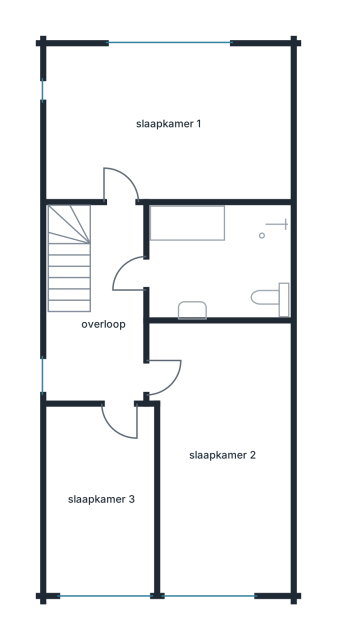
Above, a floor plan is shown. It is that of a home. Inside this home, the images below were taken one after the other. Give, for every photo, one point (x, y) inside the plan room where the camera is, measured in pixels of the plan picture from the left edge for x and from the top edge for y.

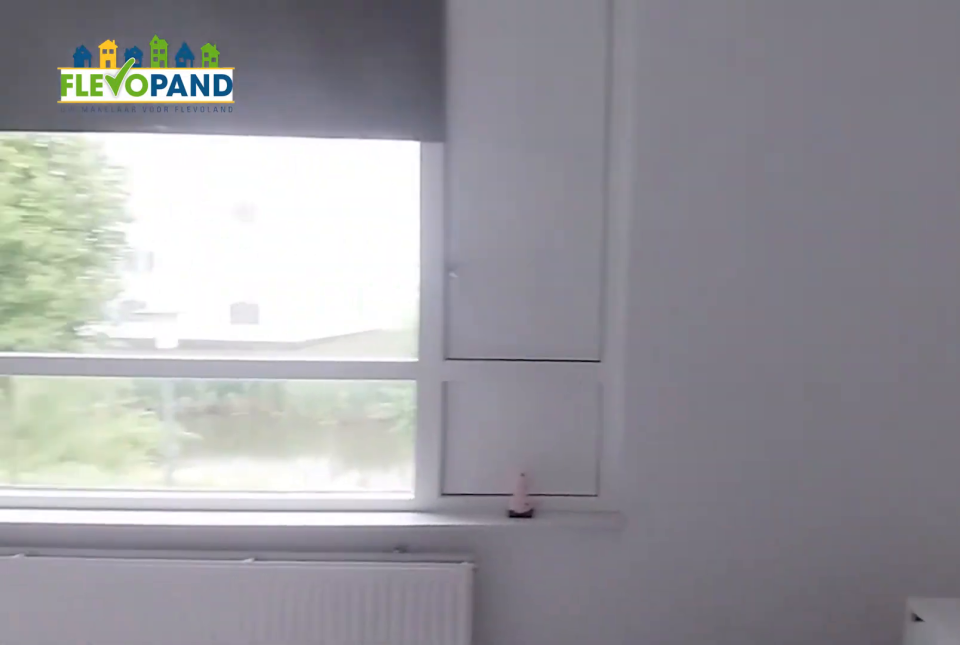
(169, 124)
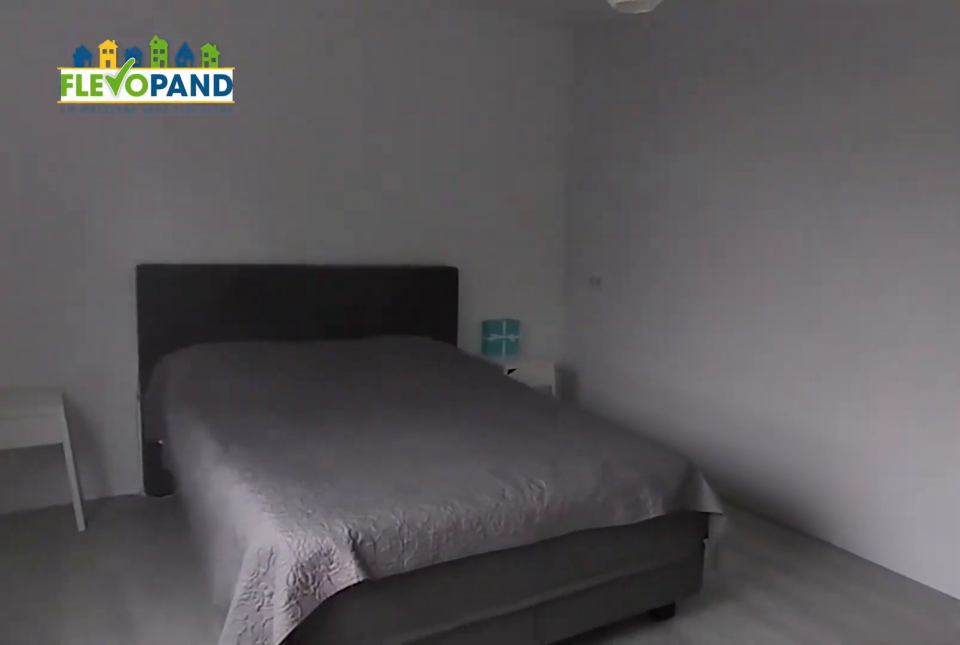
(169, 124)
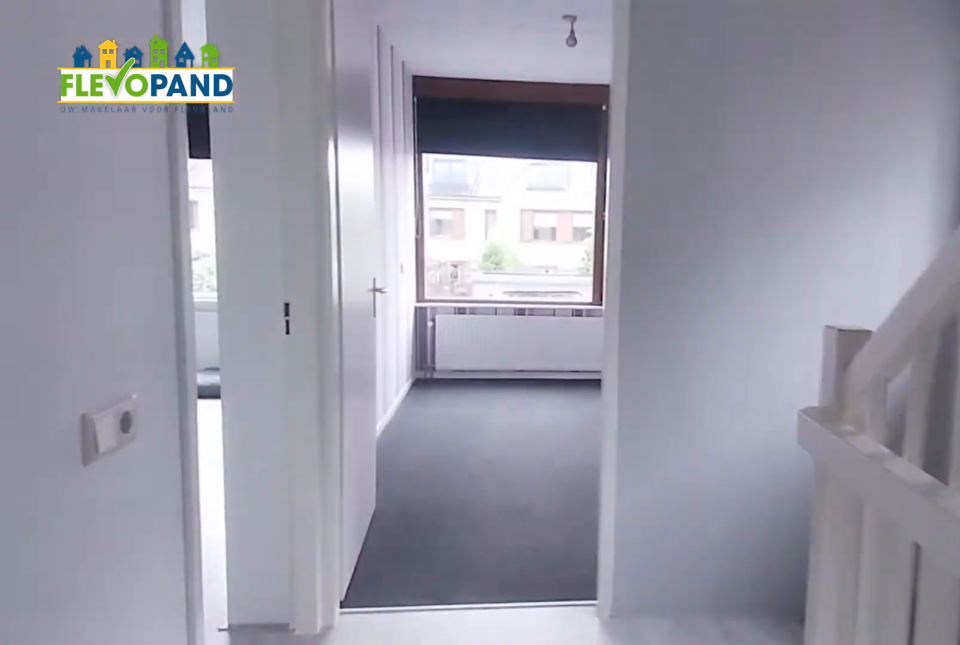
(107, 318)
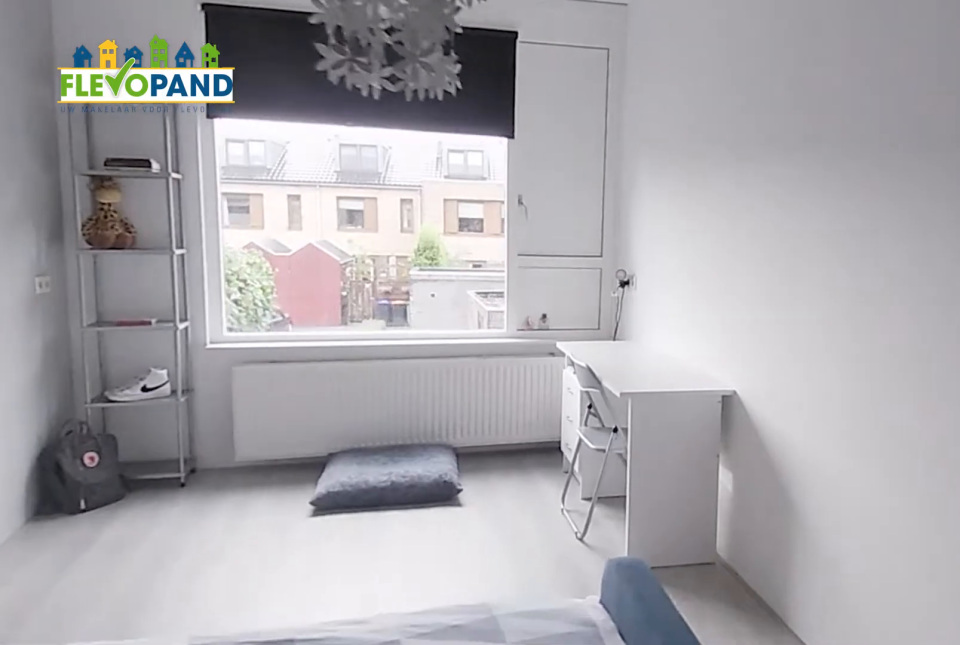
(155, 362)
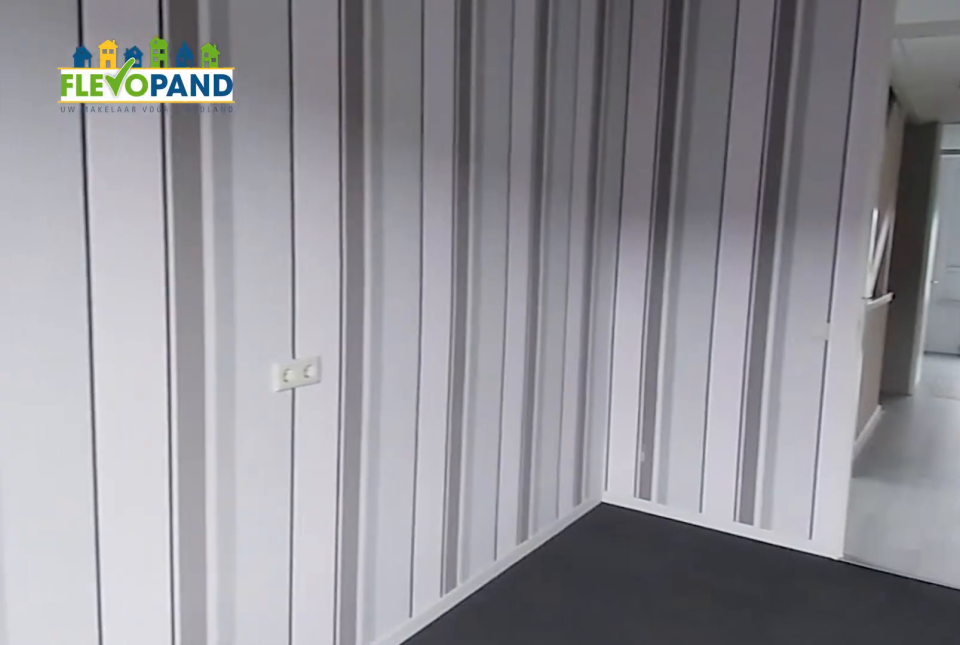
(101, 498)
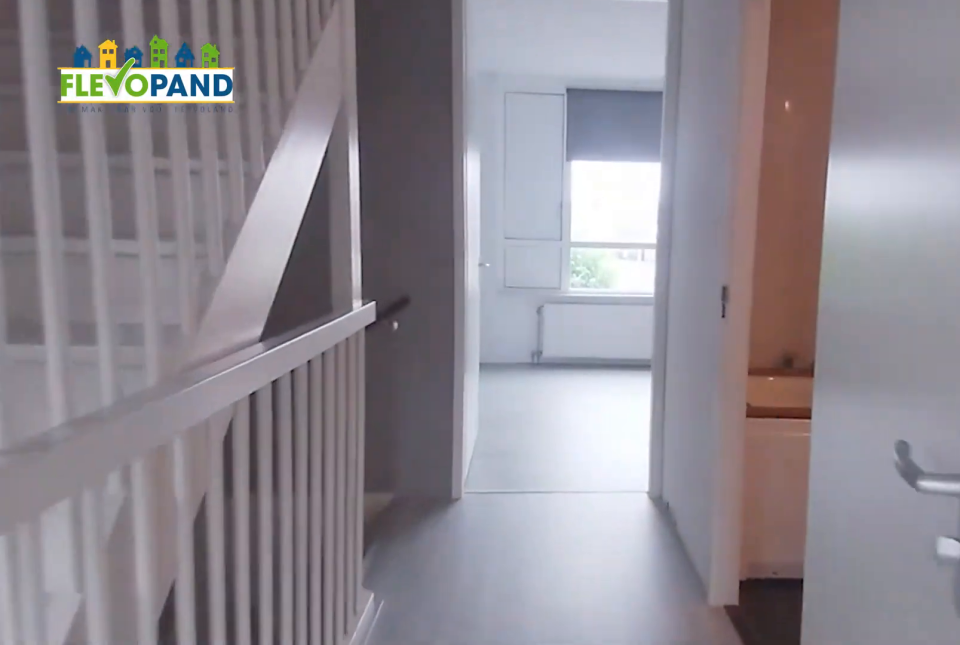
(105, 317)
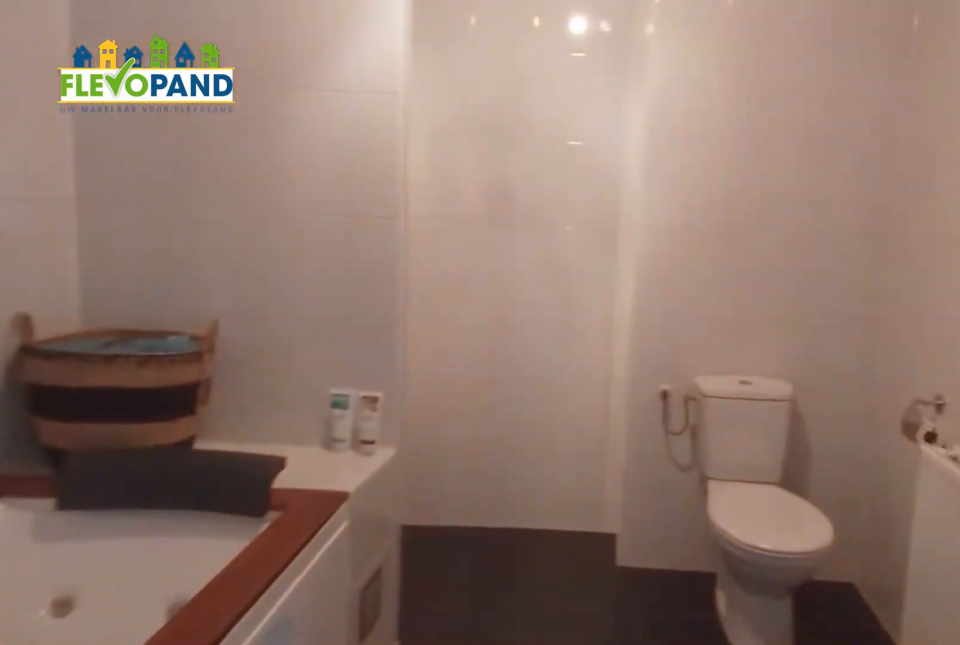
(187, 224)
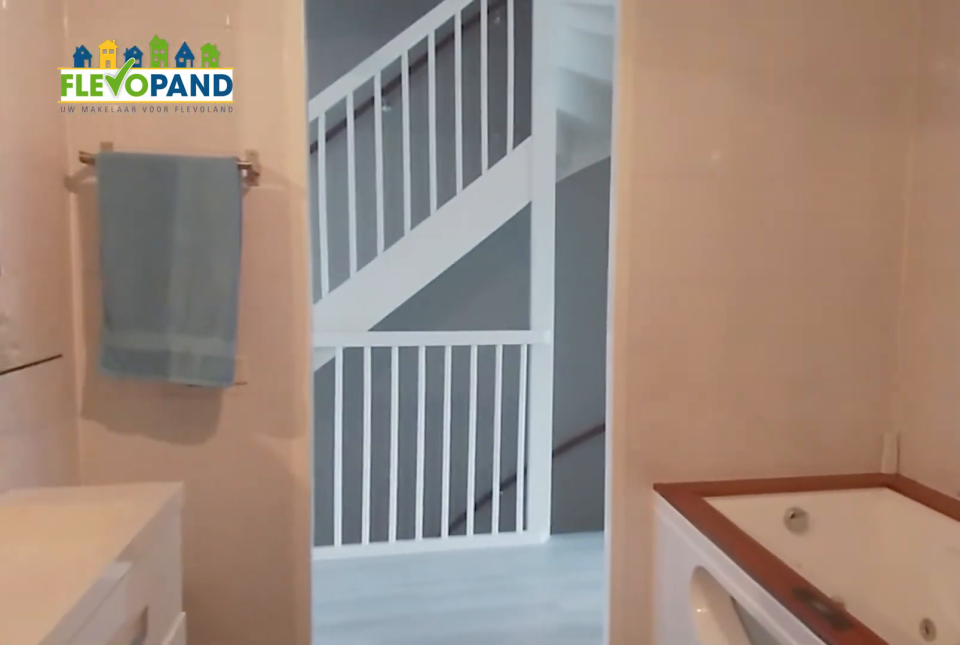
(187, 224)
